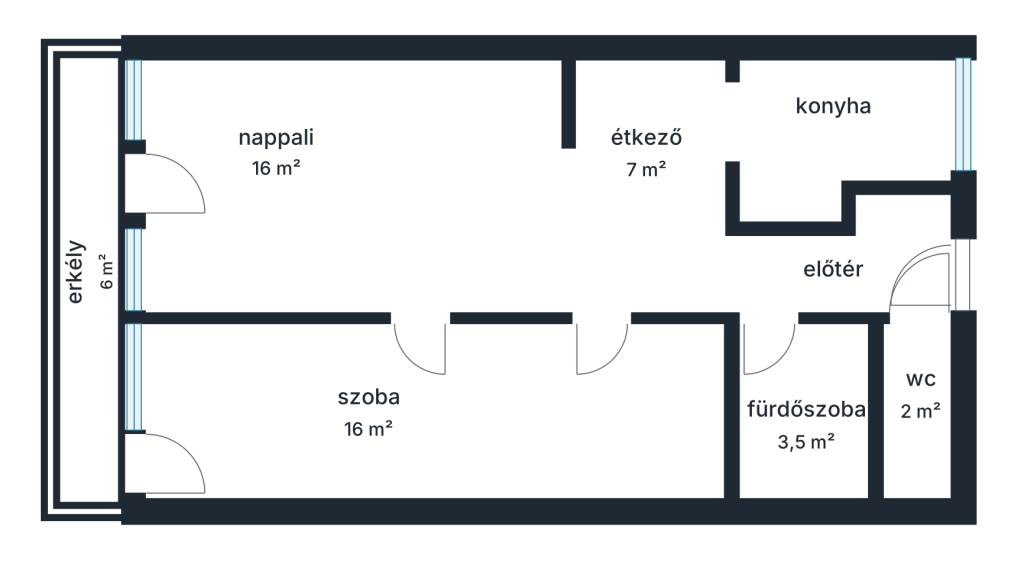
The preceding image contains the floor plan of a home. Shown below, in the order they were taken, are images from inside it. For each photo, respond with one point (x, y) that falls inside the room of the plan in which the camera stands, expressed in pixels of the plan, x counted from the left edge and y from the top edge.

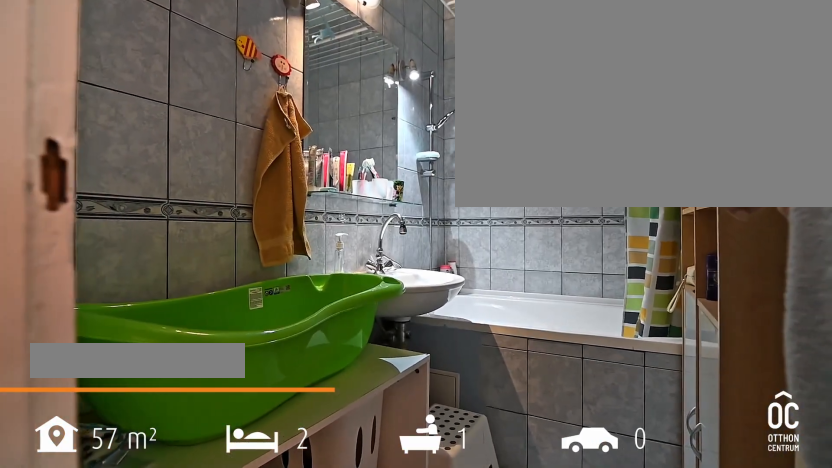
(802, 415)
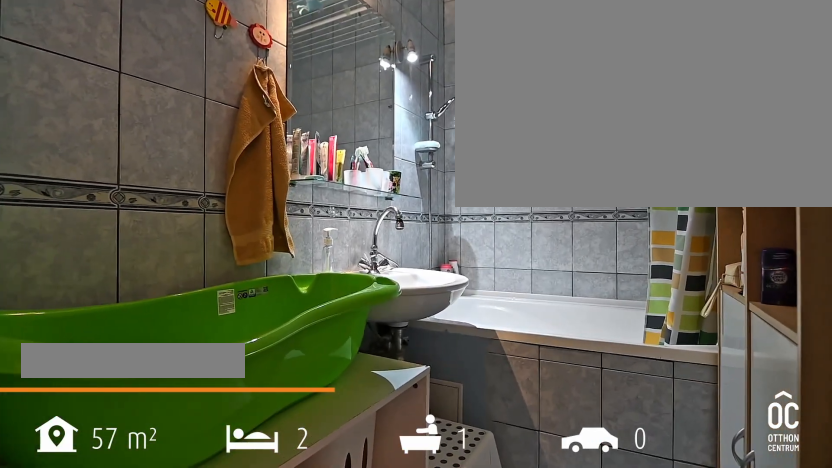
(802, 415)
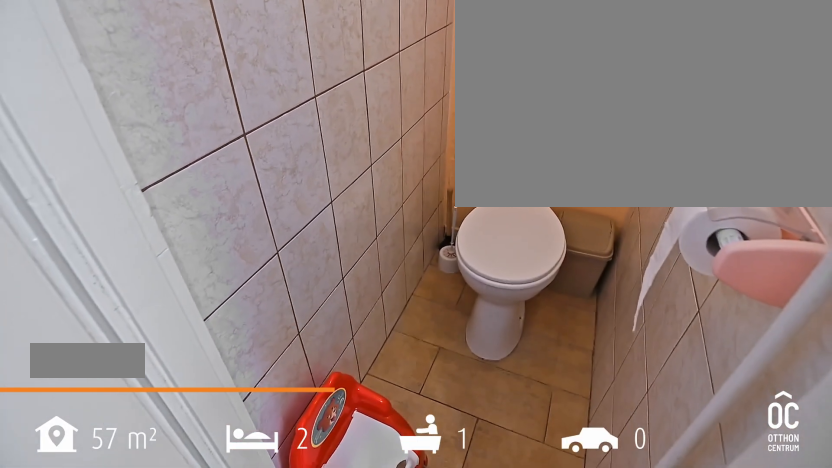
(916, 410)
